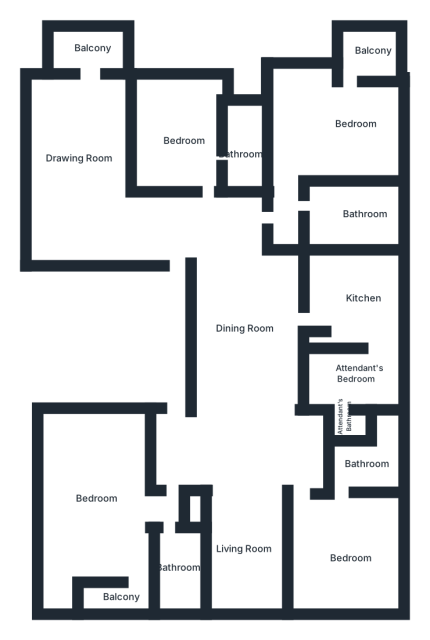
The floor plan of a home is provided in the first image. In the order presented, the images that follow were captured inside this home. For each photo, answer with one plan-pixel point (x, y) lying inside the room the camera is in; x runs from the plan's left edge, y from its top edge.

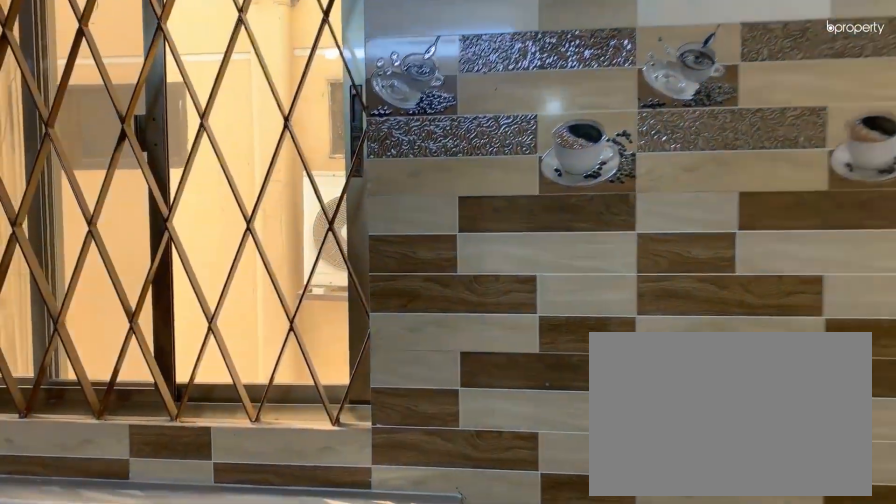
(343, 309)
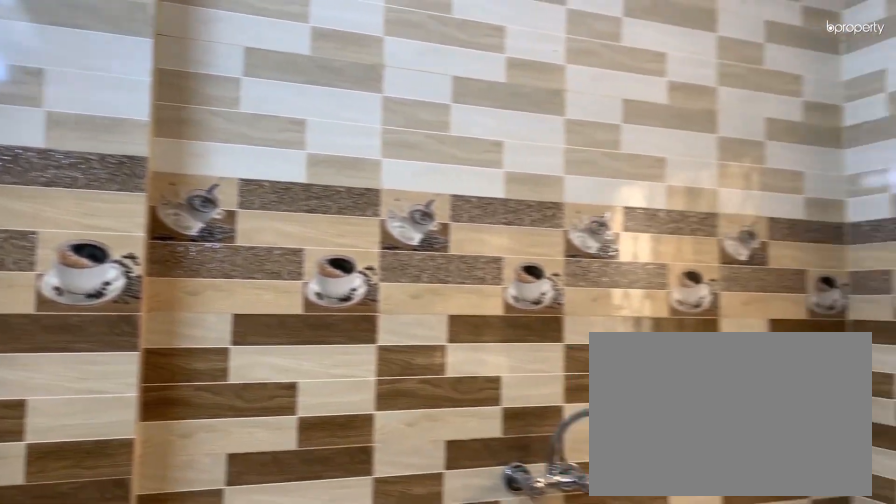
(335, 314)
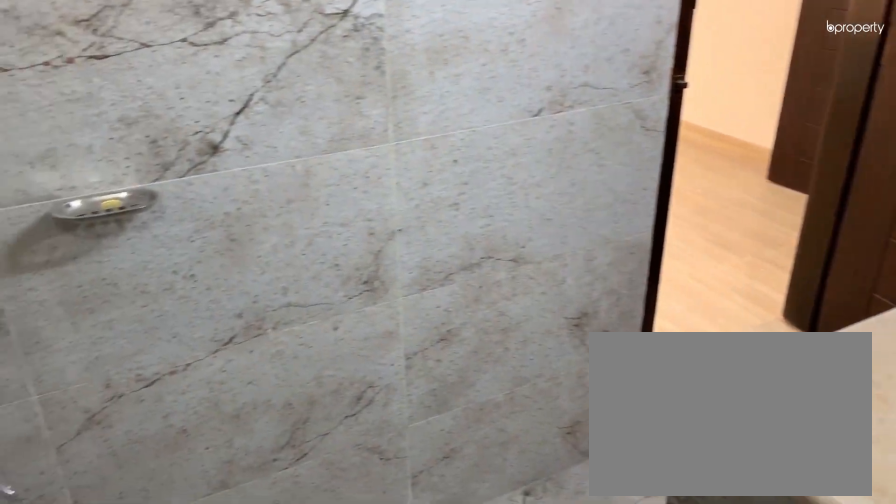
(365, 464)
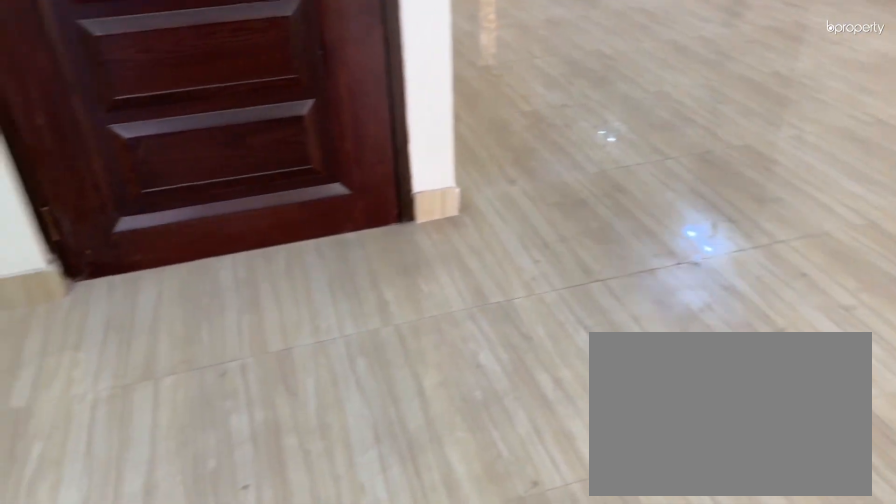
(239, 554)
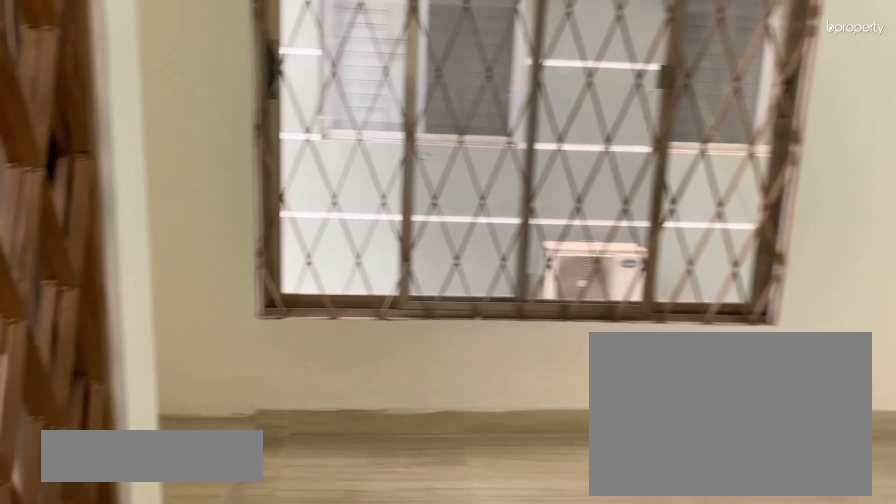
(91, 504)
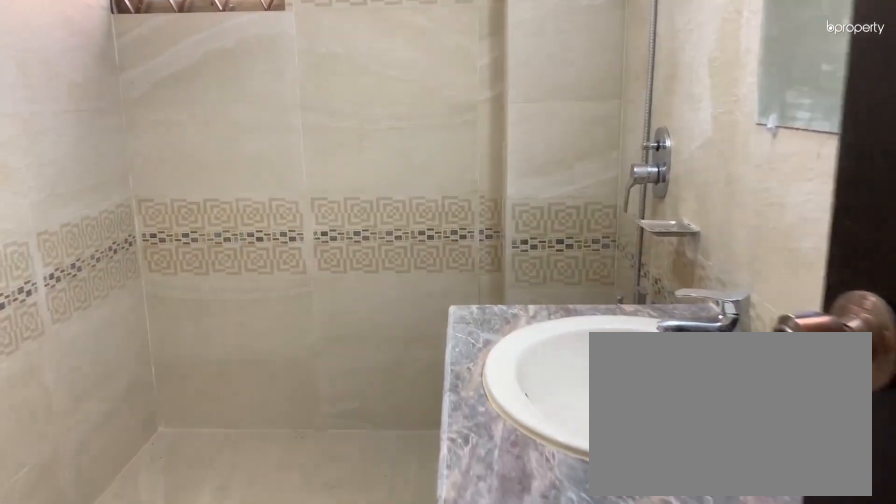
(179, 569)
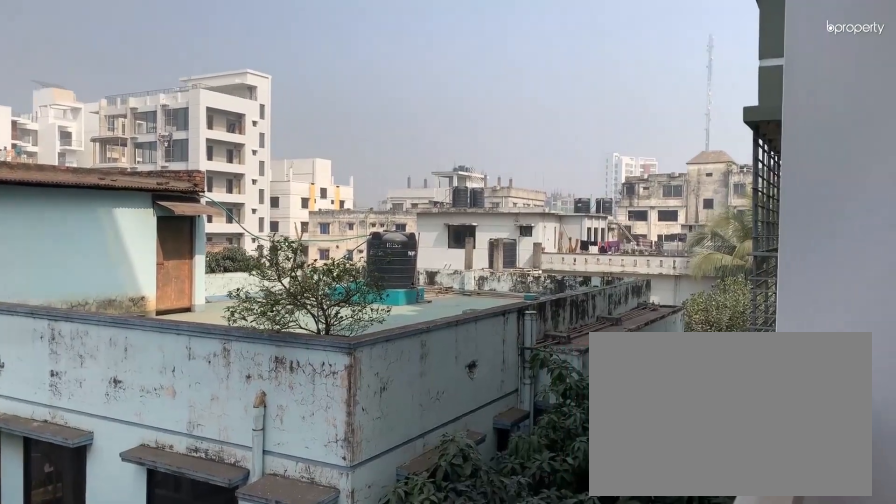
(119, 602)
